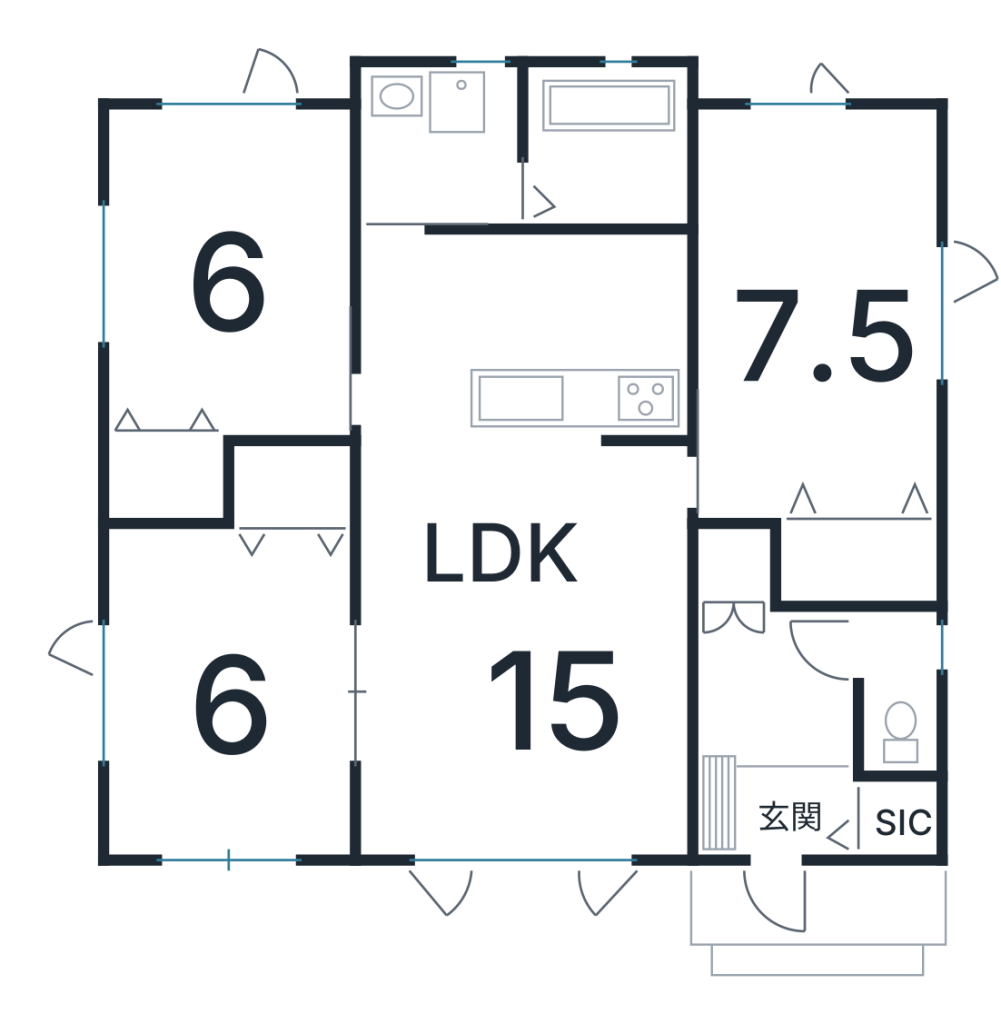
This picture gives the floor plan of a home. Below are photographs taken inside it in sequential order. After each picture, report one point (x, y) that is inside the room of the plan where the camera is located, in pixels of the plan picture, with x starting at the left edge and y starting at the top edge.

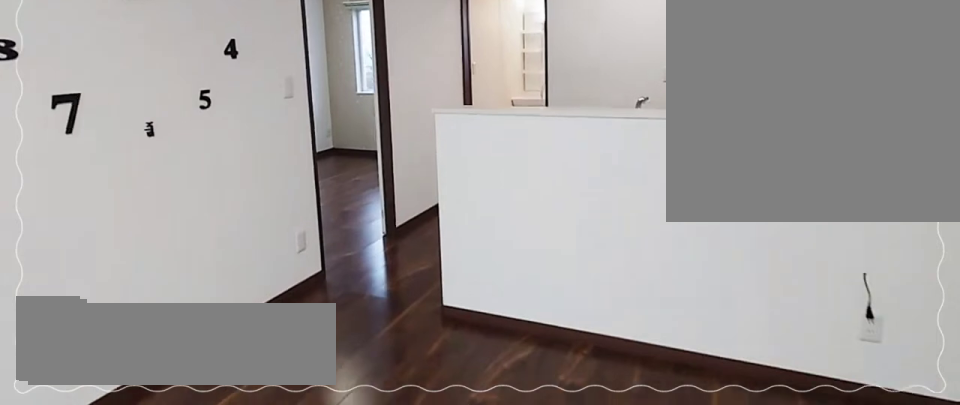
(518, 680)
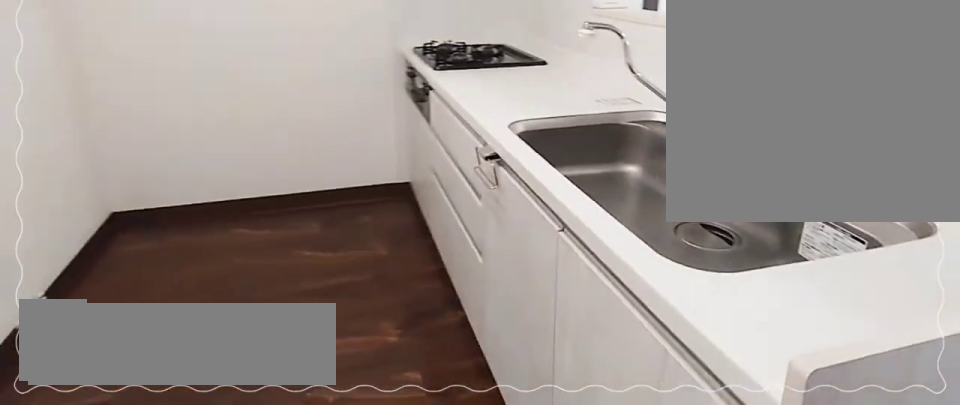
(529, 340)
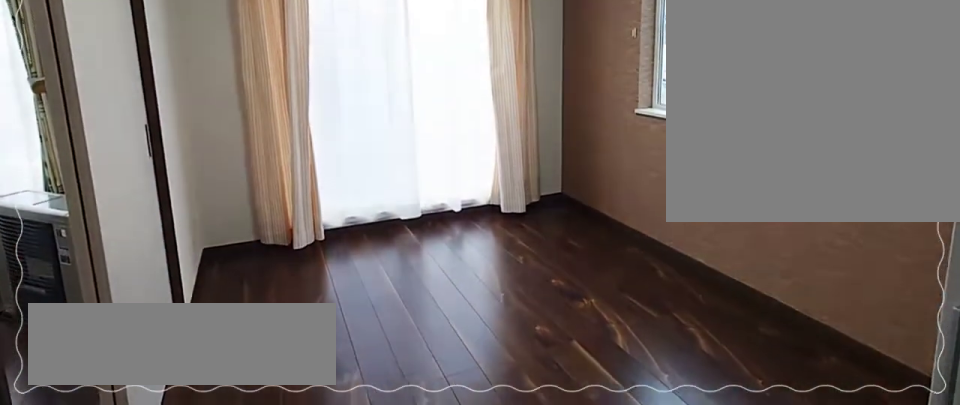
(228, 719)
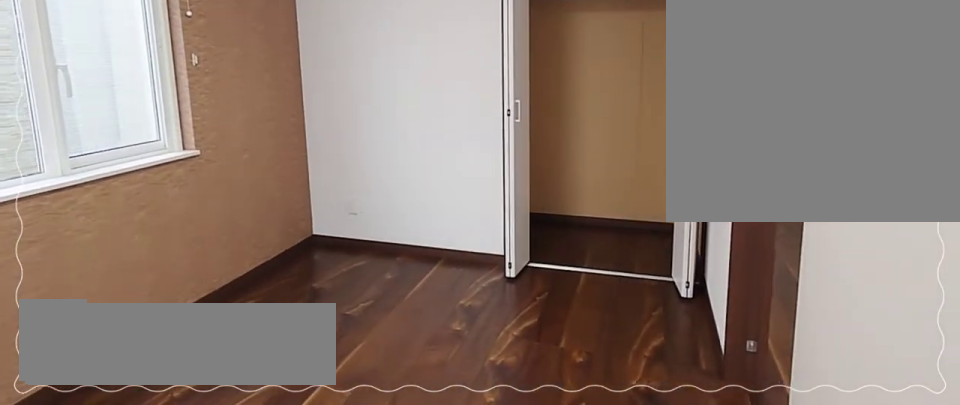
(228, 719)
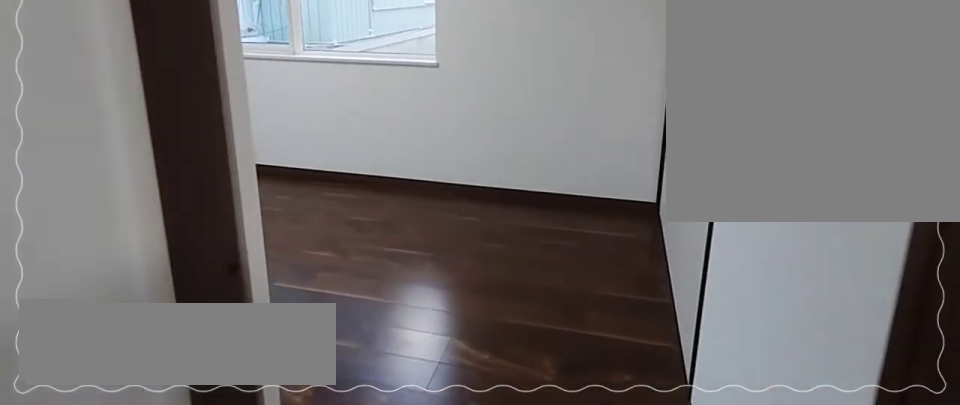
(823, 375)
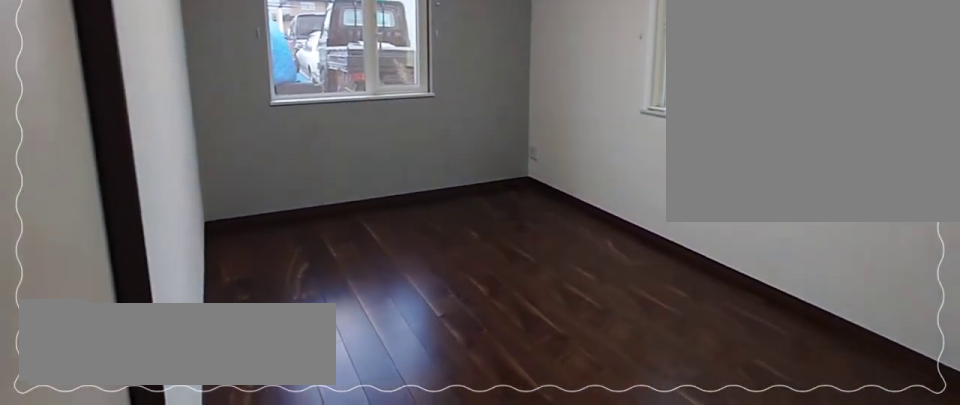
(823, 375)
